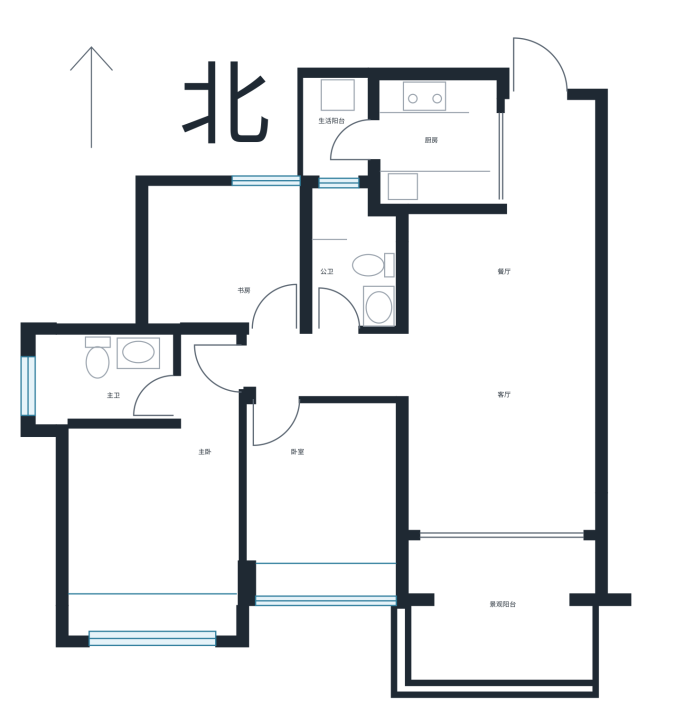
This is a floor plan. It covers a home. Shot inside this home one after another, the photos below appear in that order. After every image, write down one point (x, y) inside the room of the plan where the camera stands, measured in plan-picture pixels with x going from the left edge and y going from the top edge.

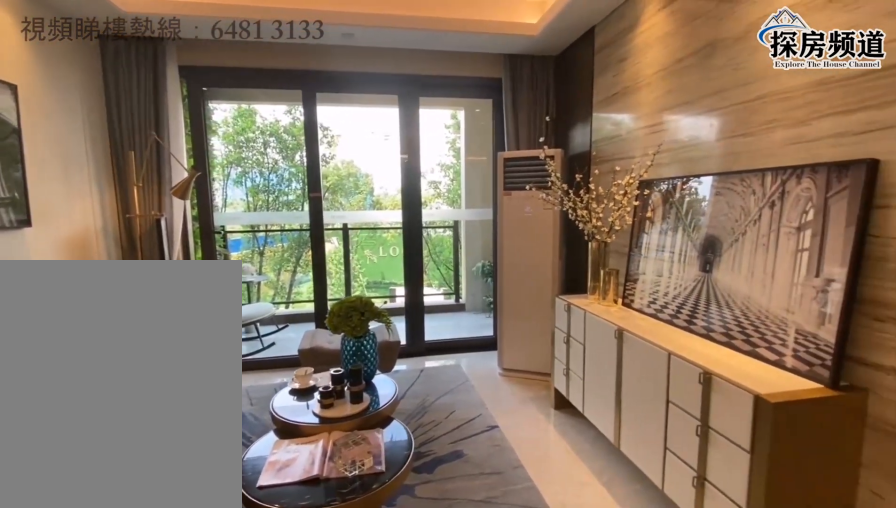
(501, 427)
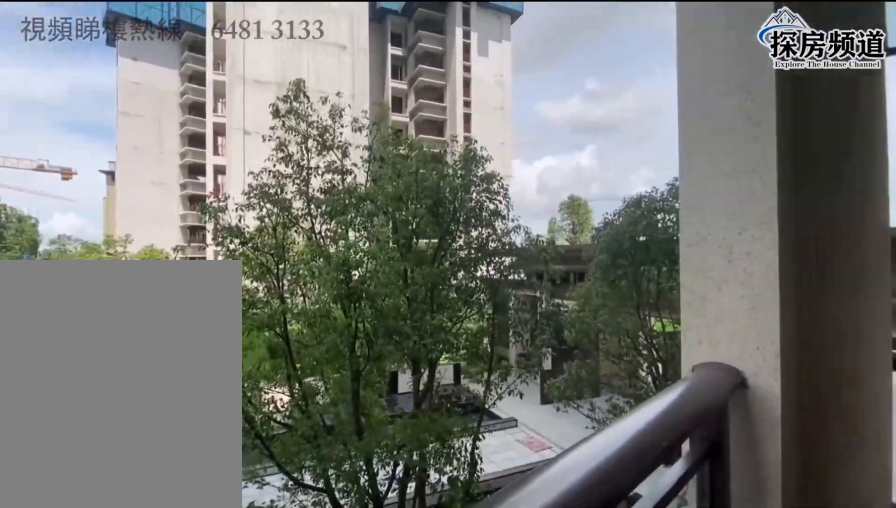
(499, 605)
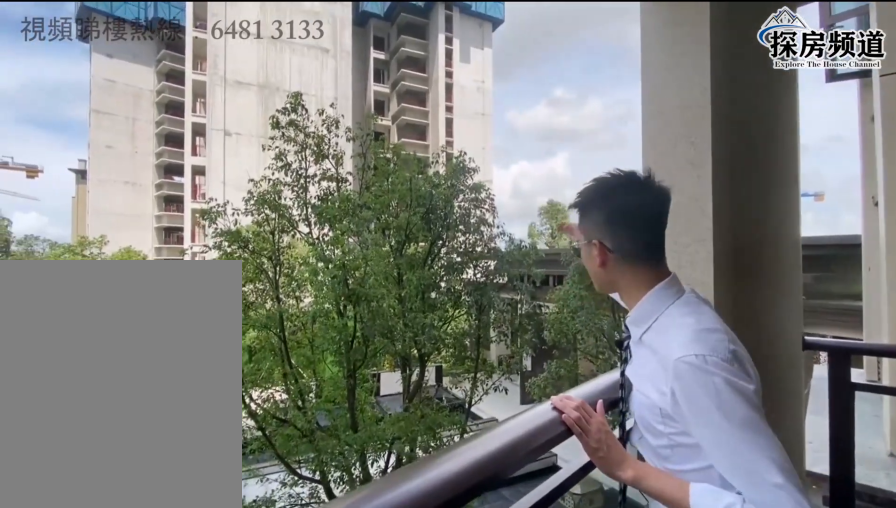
(499, 605)
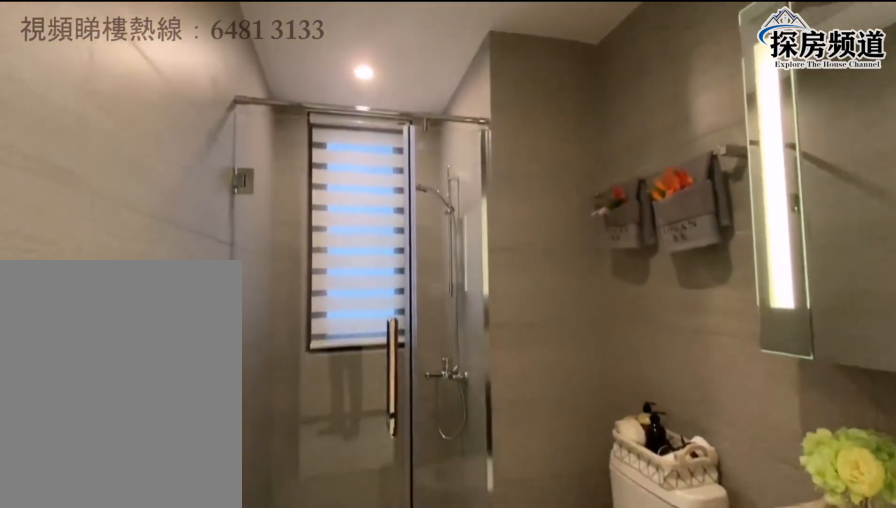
(352, 282)
